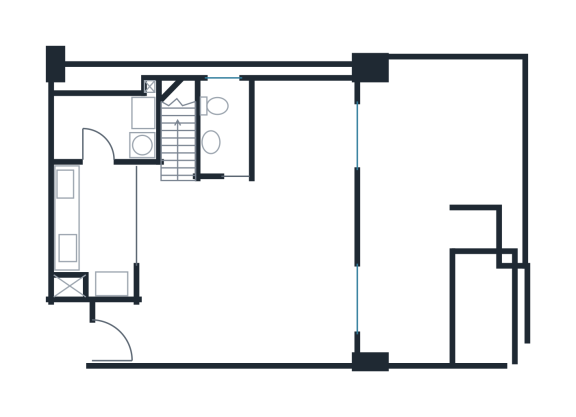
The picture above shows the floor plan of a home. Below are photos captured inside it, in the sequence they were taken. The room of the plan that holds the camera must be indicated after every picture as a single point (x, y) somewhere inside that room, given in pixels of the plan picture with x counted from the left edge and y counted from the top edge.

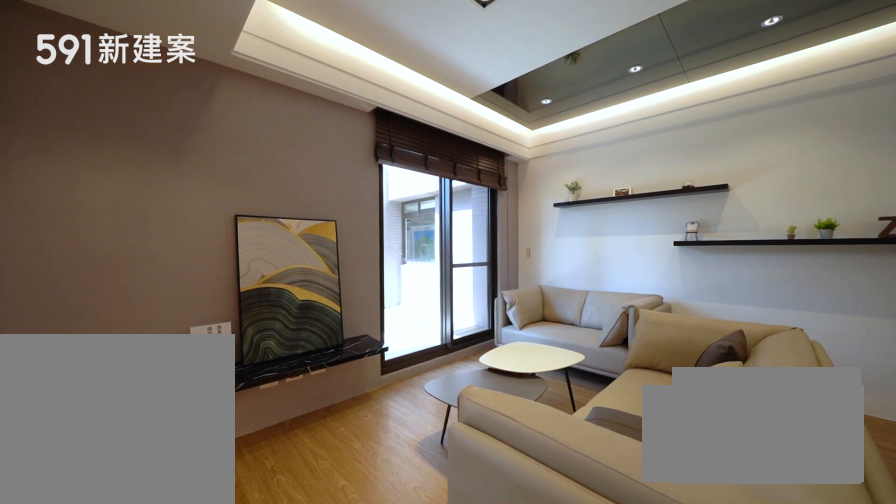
(290, 275)
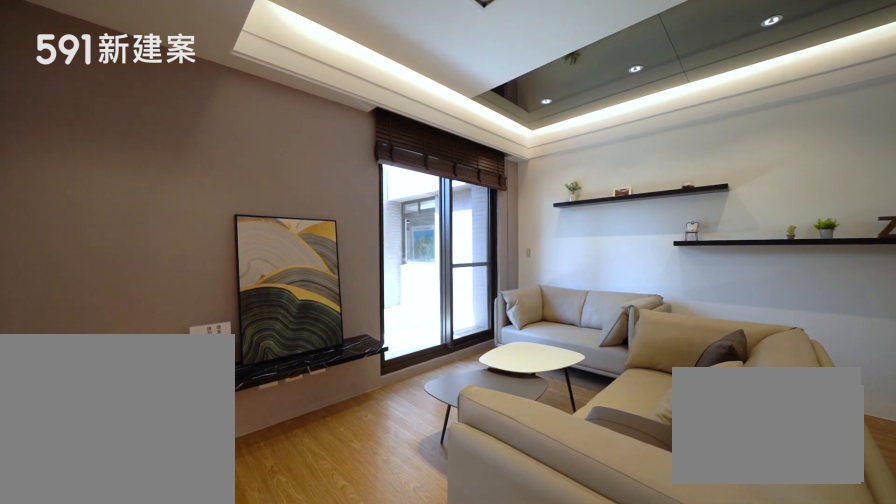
(290, 275)
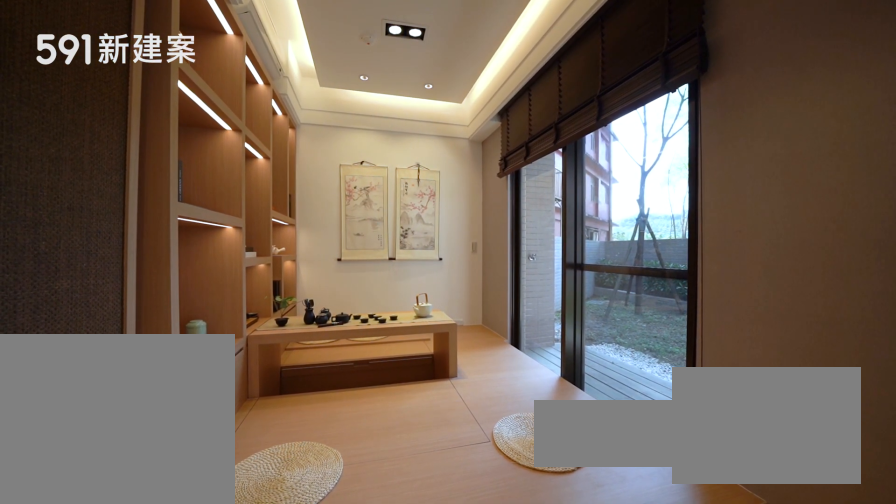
(303, 126)
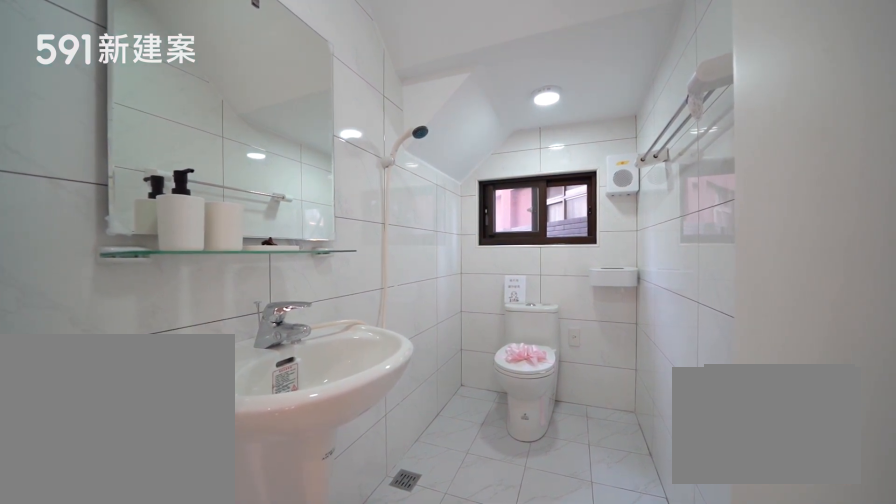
(223, 122)
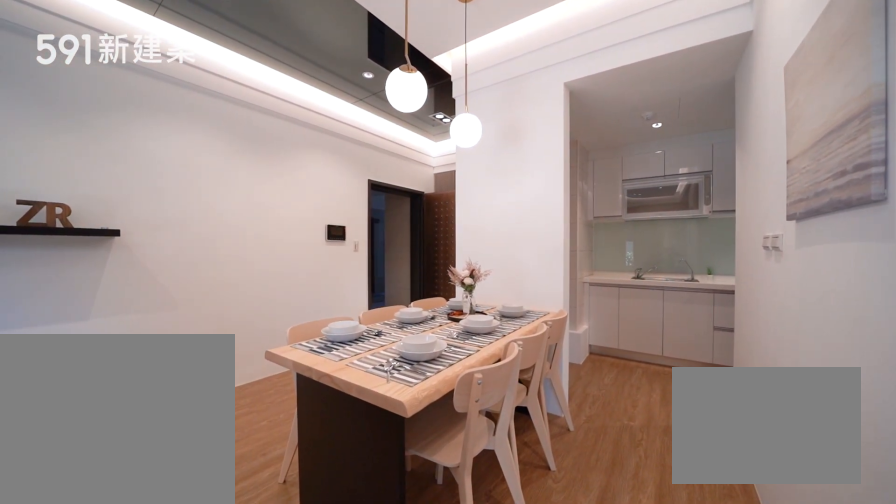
(185, 252)
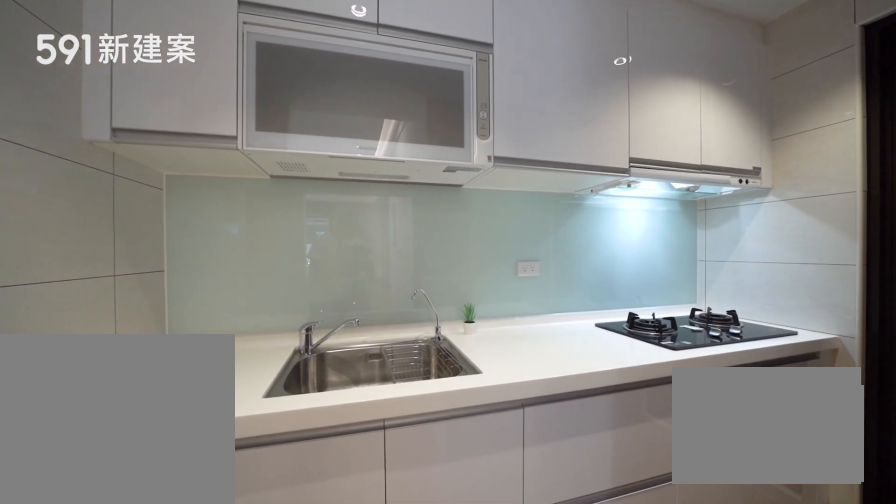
(95, 229)
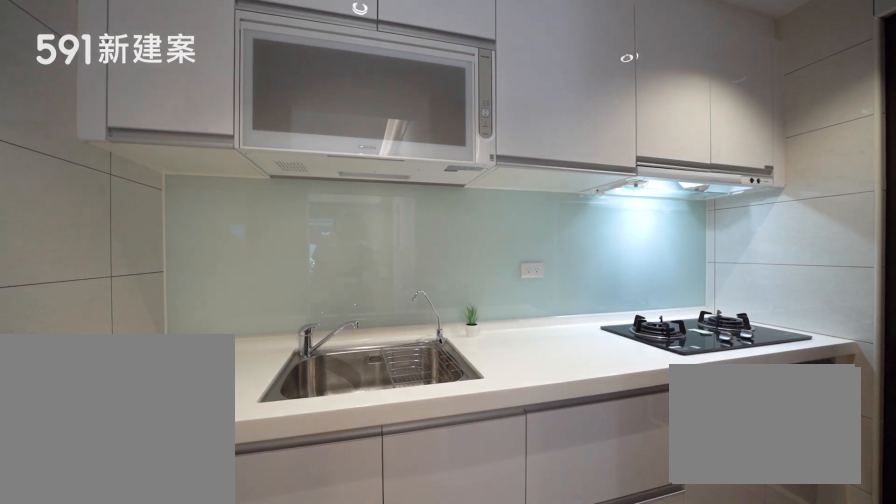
(95, 229)
